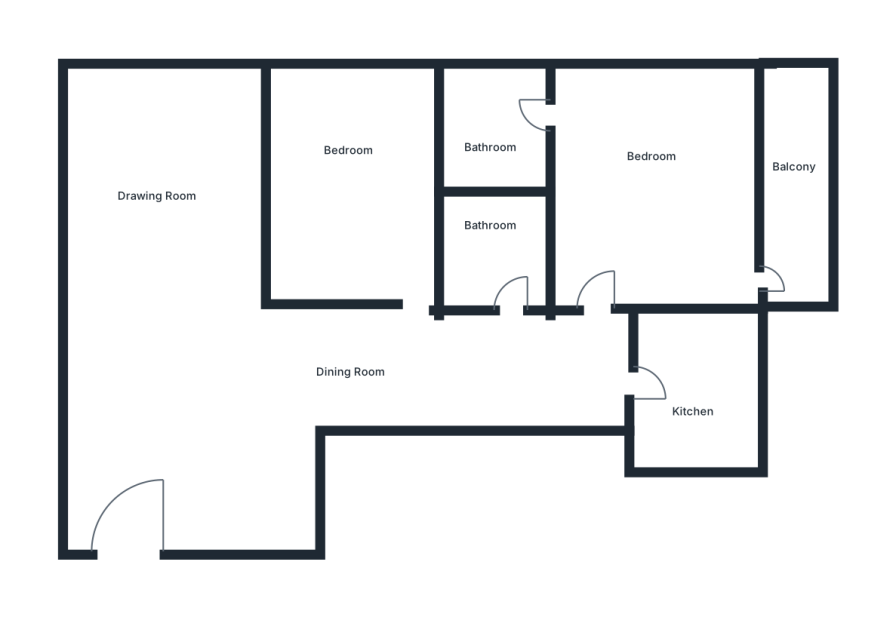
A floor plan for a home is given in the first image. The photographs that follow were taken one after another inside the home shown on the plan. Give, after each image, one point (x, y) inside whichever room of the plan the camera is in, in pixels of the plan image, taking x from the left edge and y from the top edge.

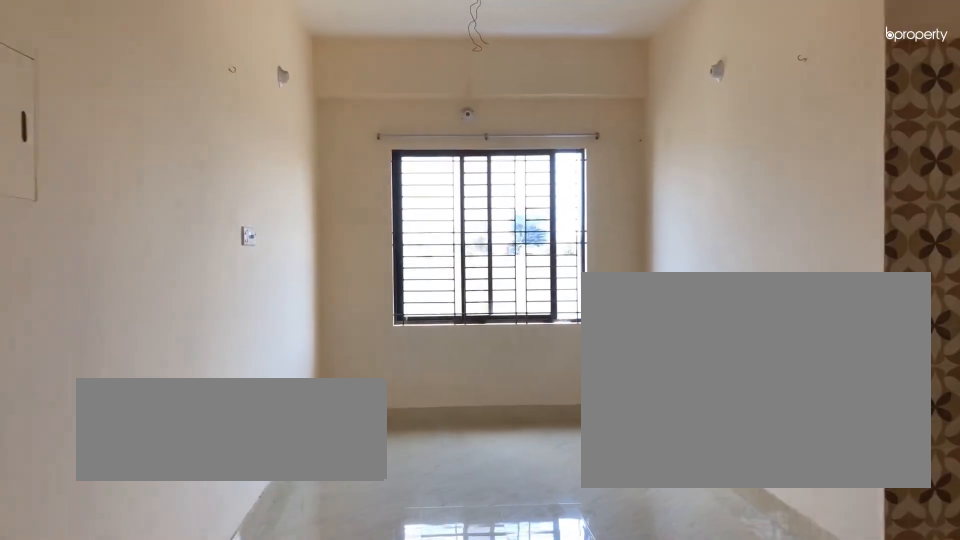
(198, 385)
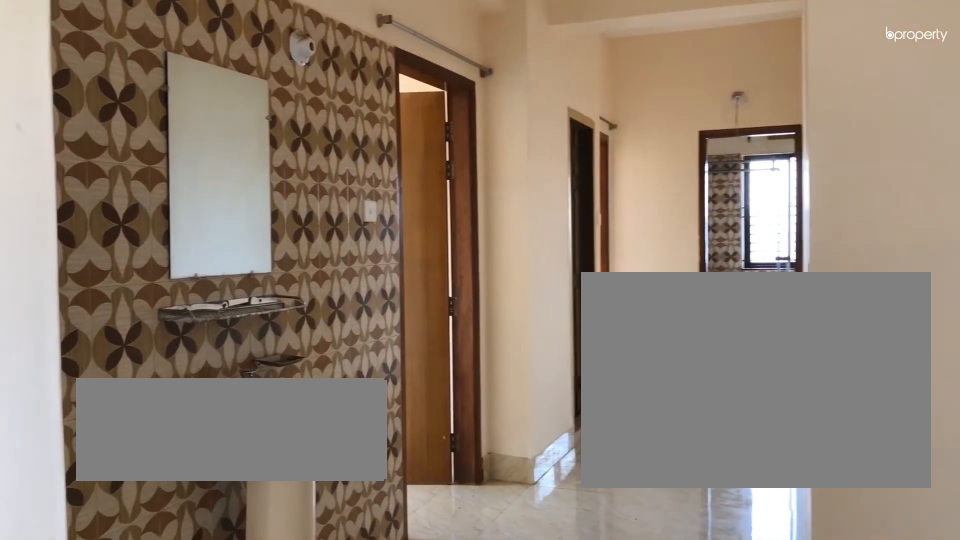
(198, 385)
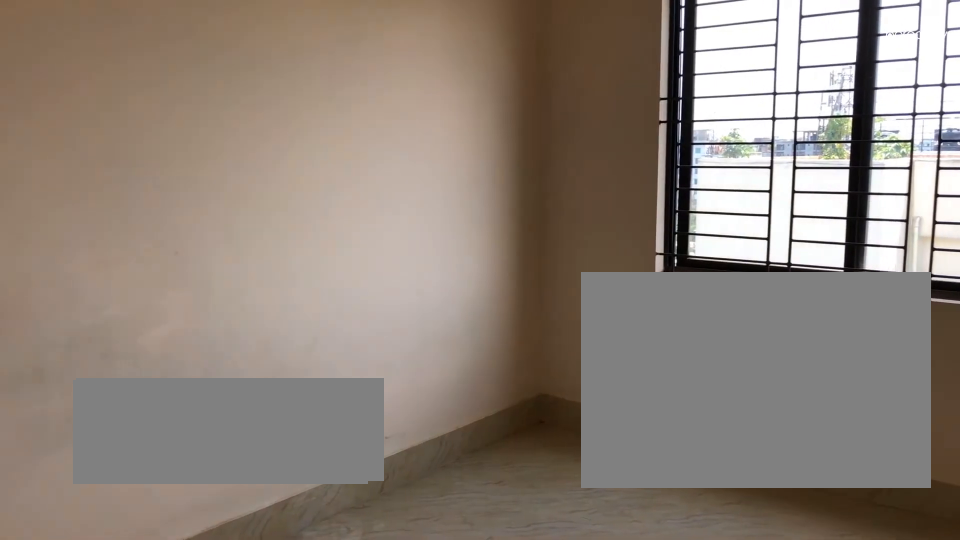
(361, 196)
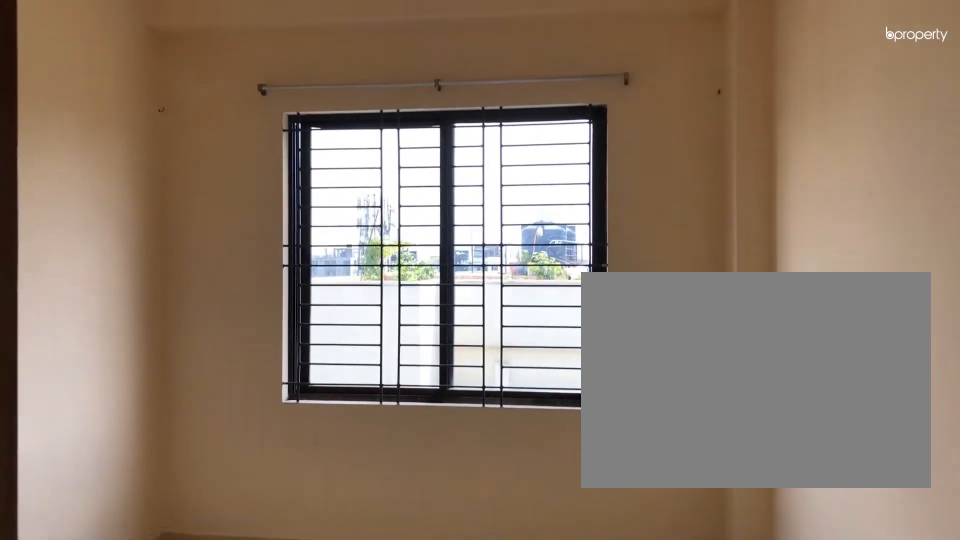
(371, 204)
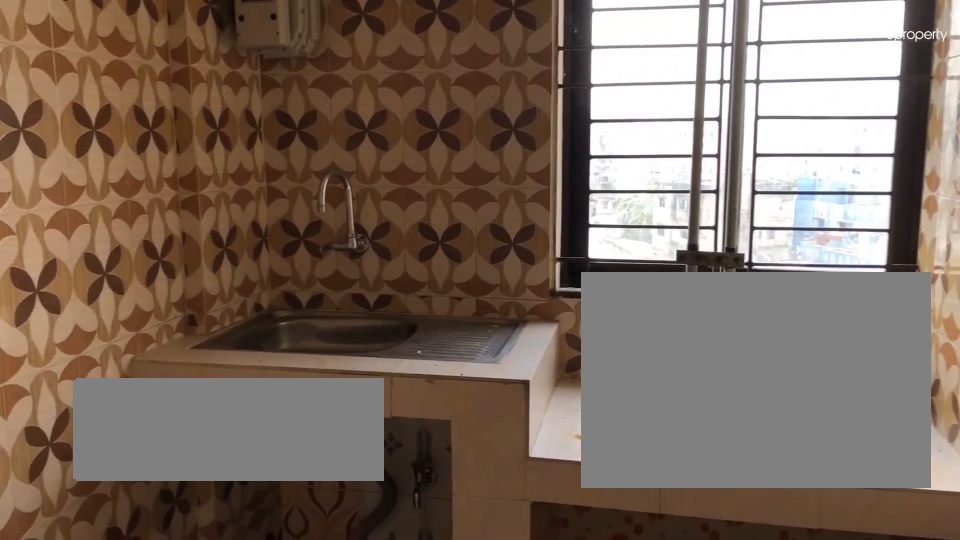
(694, 382)
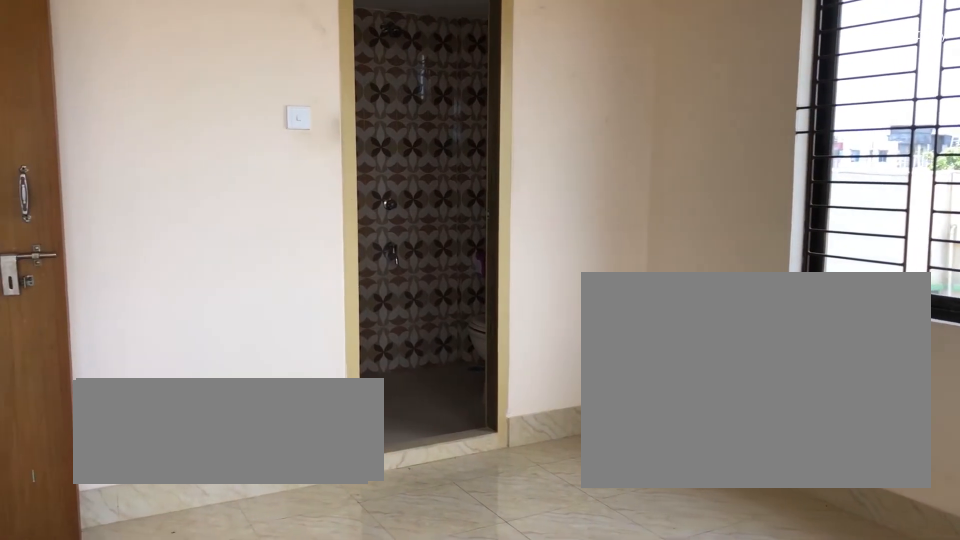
(654, 174)
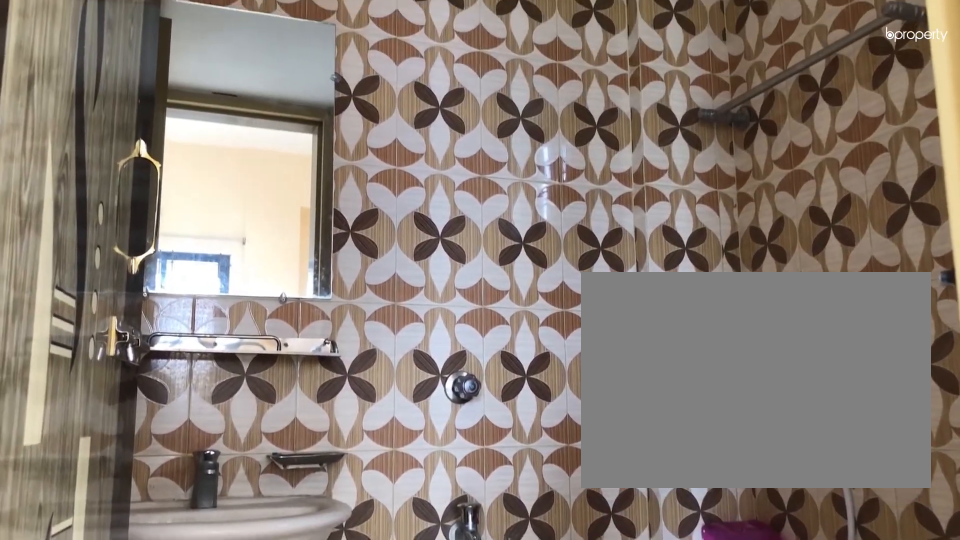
(496, 138)
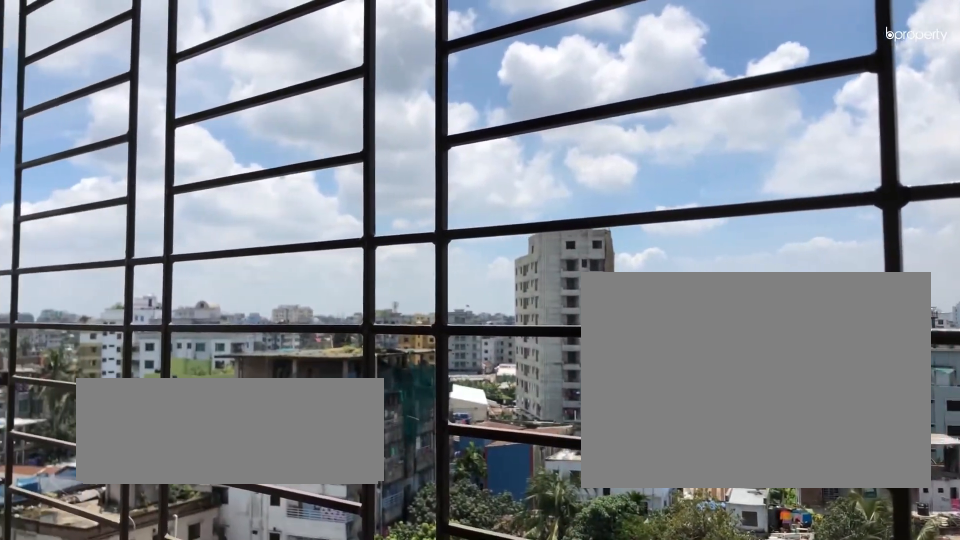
(796, 213)
